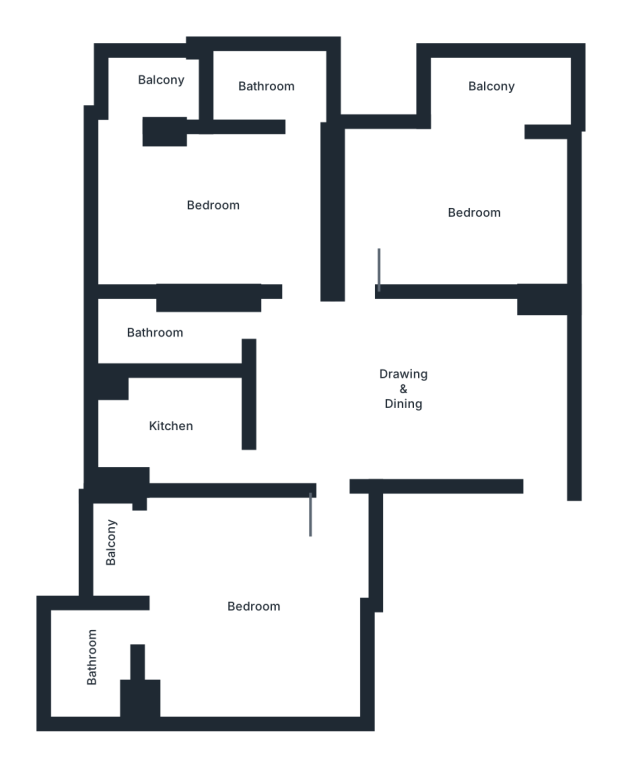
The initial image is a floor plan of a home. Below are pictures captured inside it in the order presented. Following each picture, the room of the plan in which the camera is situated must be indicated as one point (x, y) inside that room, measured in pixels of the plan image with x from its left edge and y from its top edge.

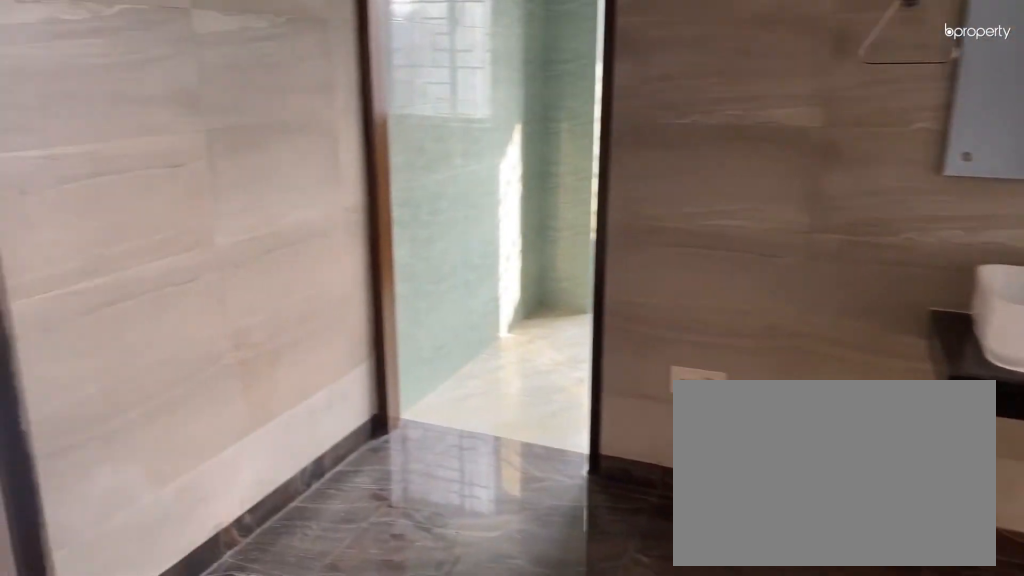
(406, 373)
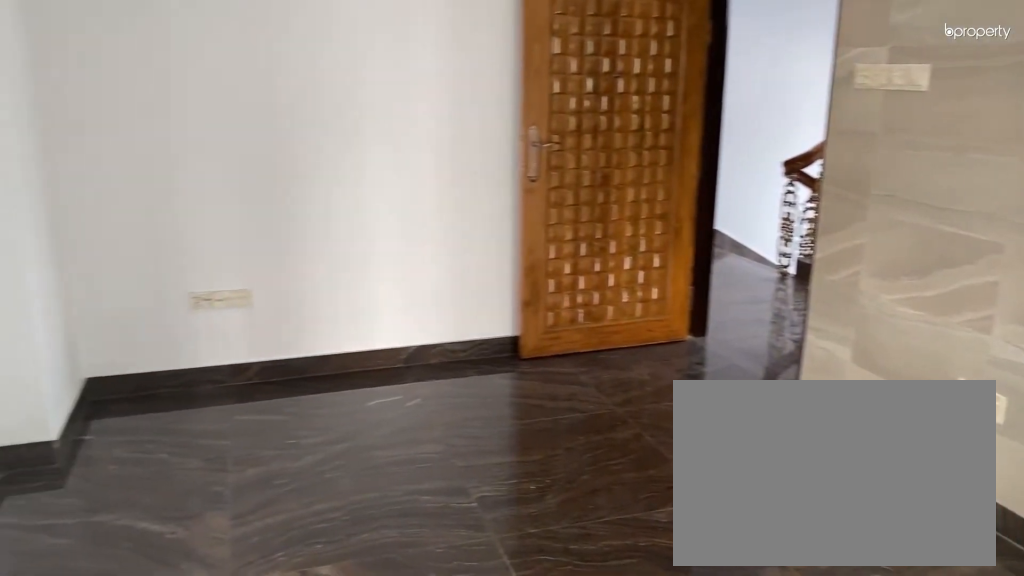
(405, 373)
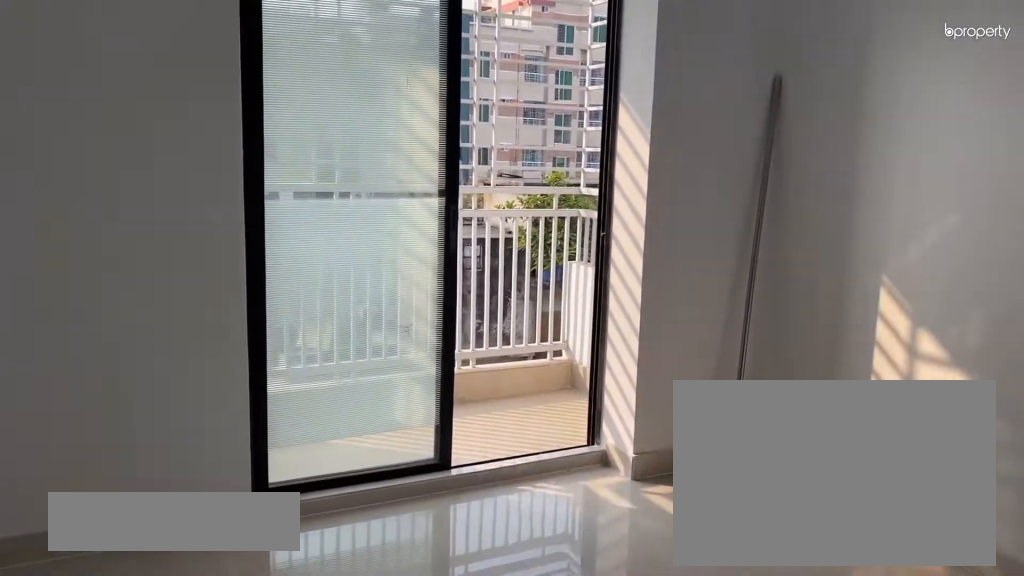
(478, 210)
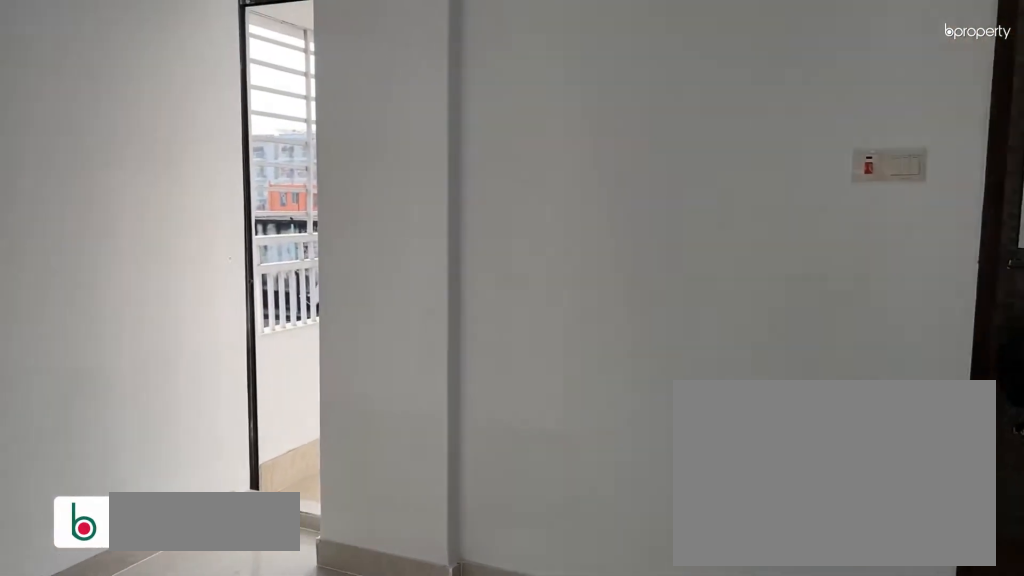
(219, 201)
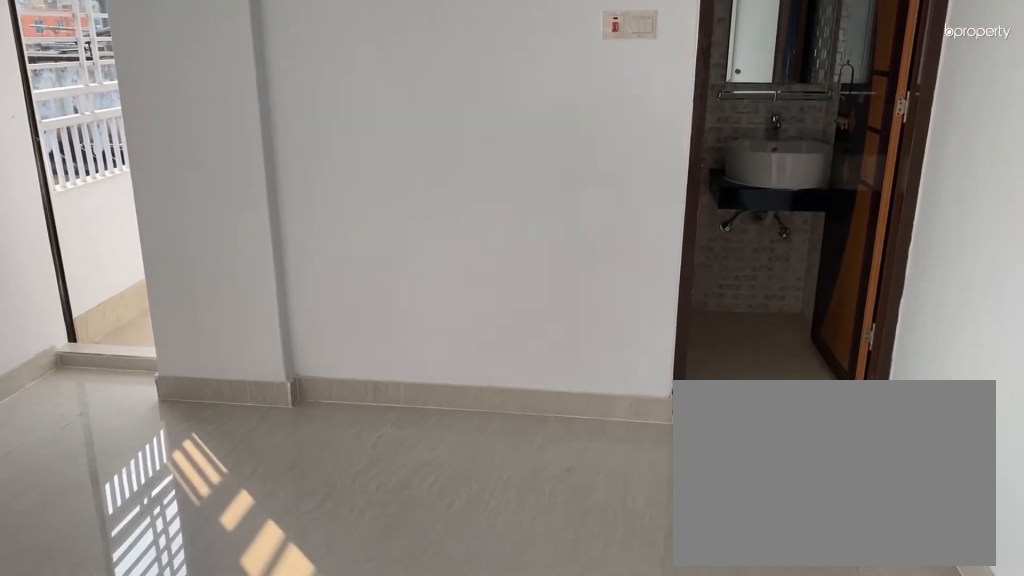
(219, 201)
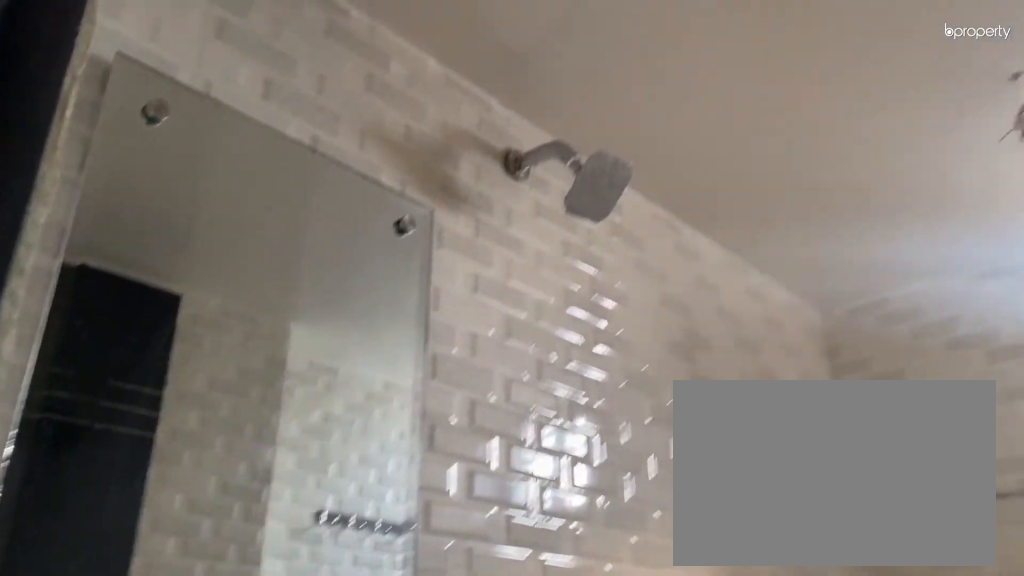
(170, 332)
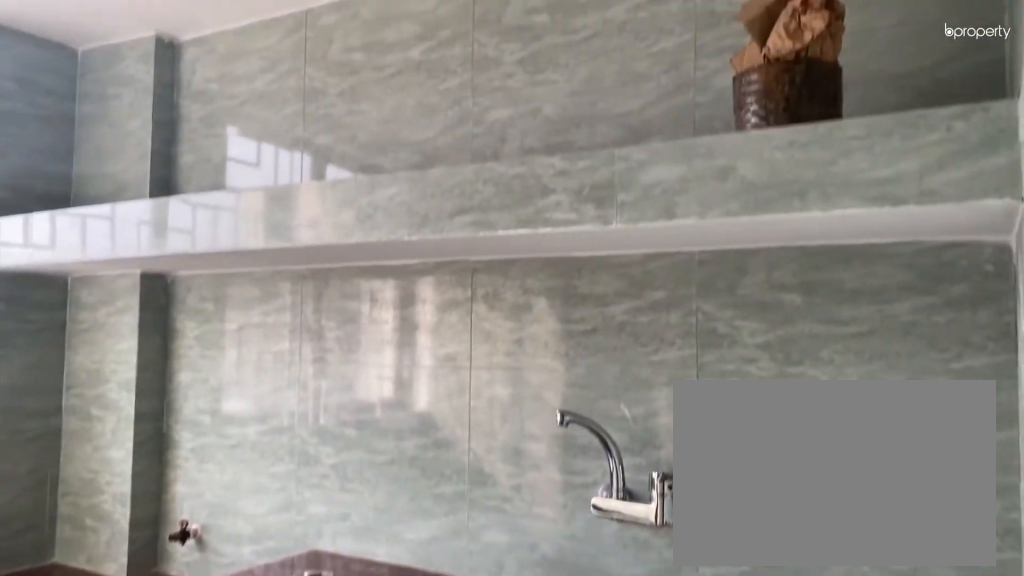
(169, 420)
